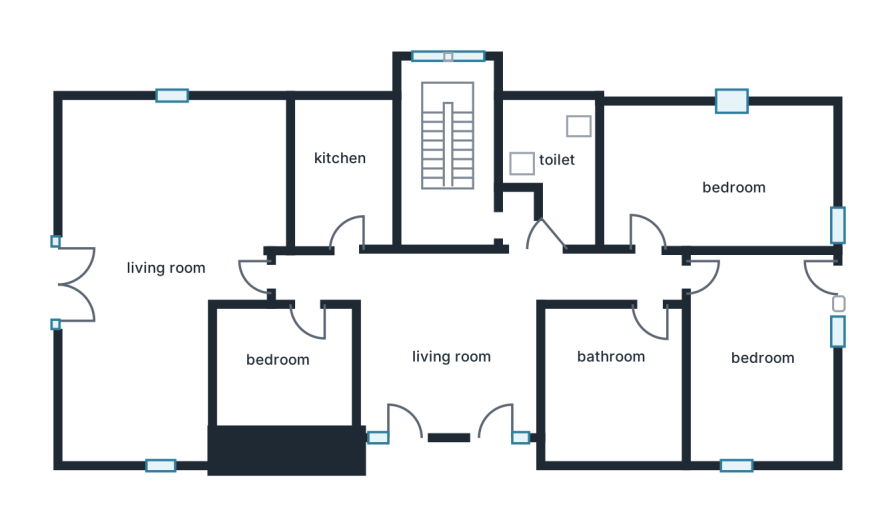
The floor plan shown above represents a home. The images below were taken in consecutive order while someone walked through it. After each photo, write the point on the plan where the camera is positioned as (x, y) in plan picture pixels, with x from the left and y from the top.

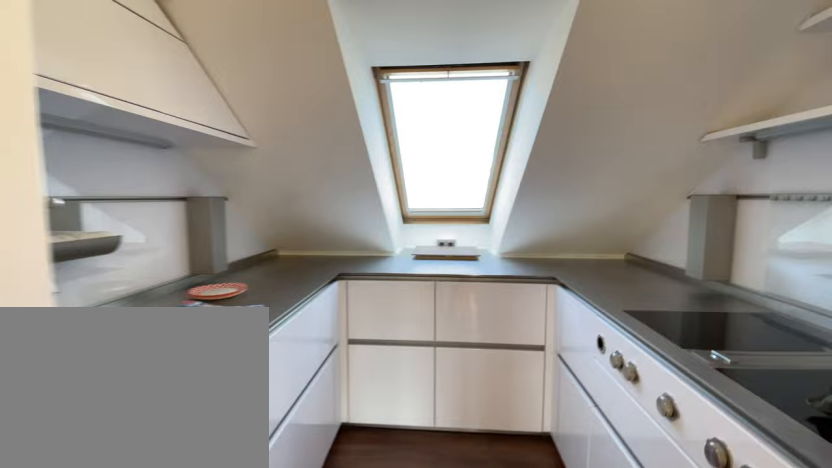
(337, 269)
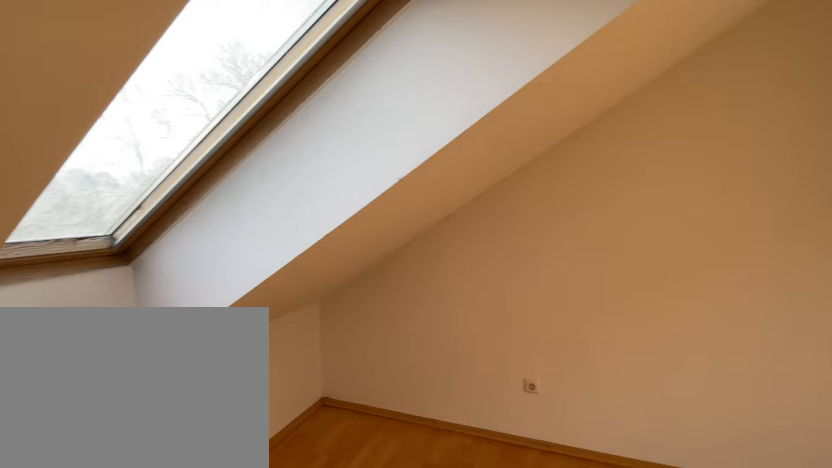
(304, 344)
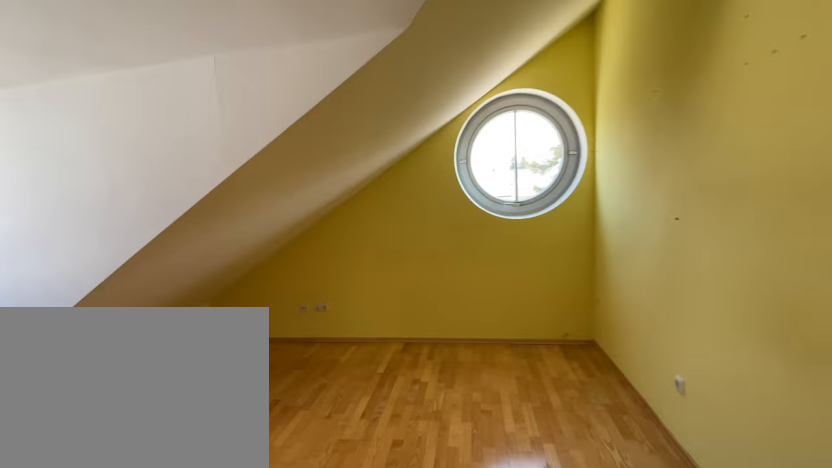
(682, 195)
